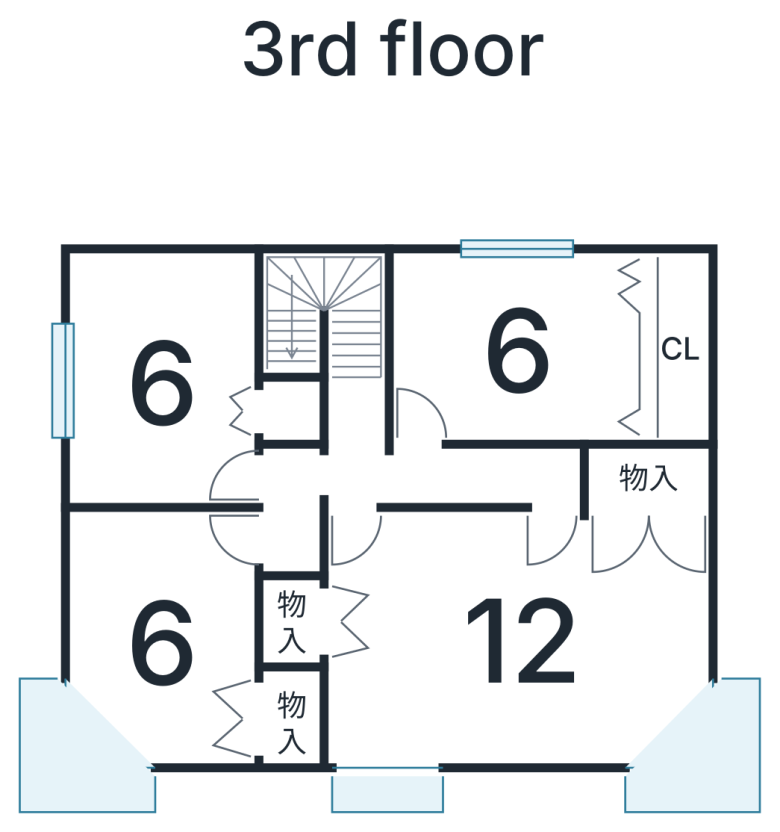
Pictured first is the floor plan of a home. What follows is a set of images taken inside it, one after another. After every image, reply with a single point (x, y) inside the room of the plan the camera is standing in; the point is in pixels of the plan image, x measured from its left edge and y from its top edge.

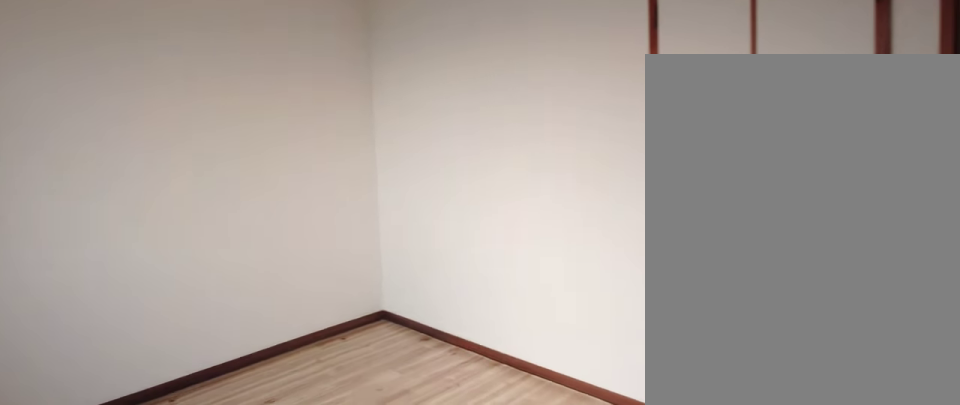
(172, 392)
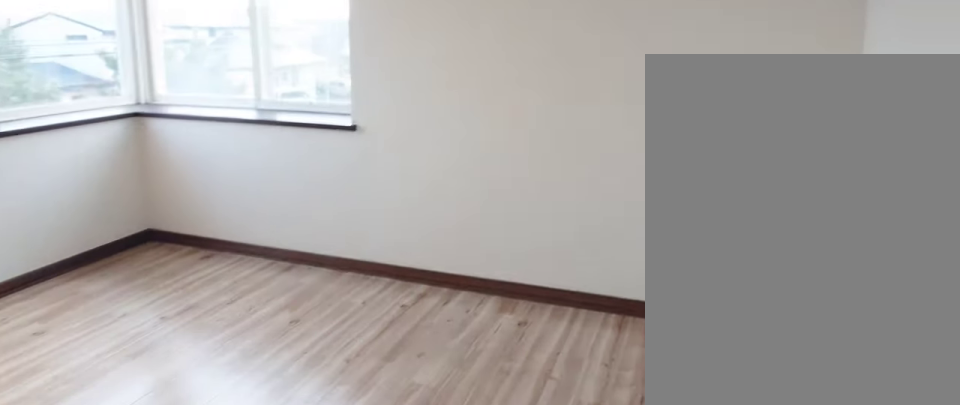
(171, 645)
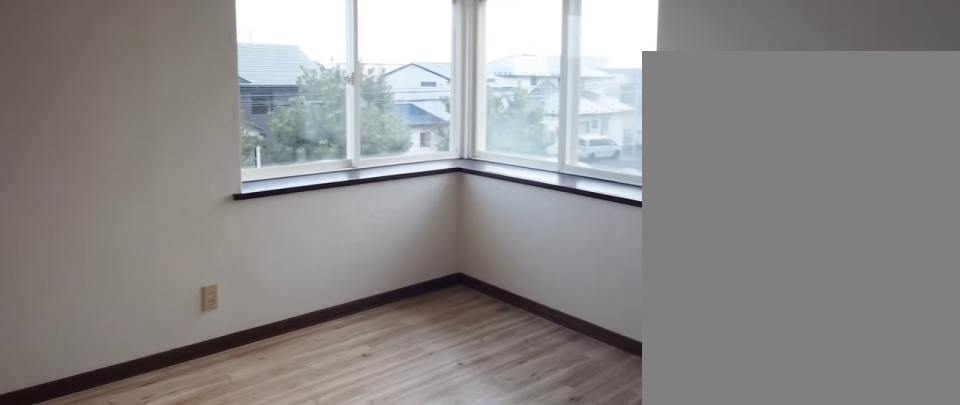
(171, 645)
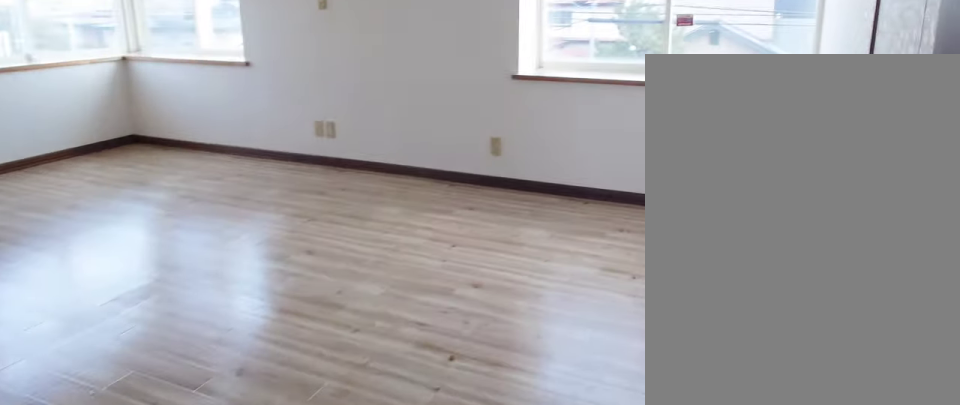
(515, 648)
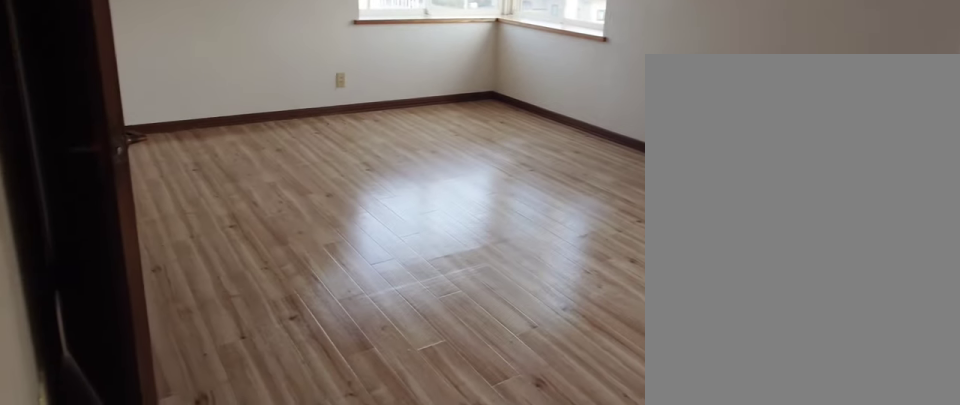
(515, 648)
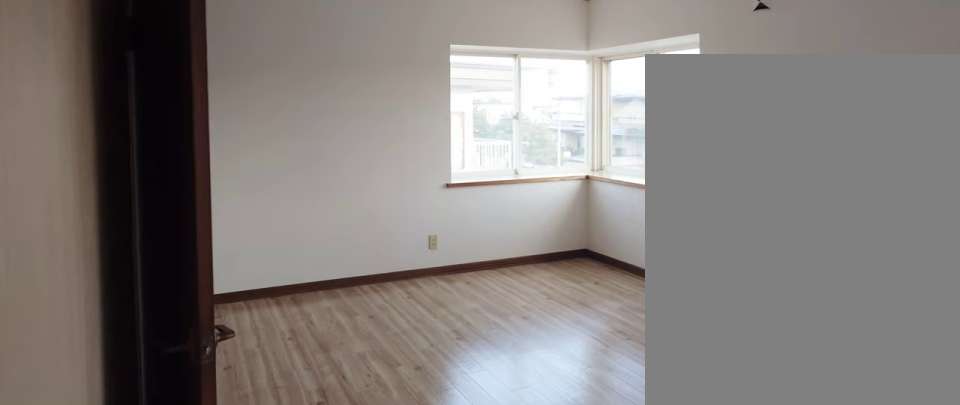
(515, 648)
